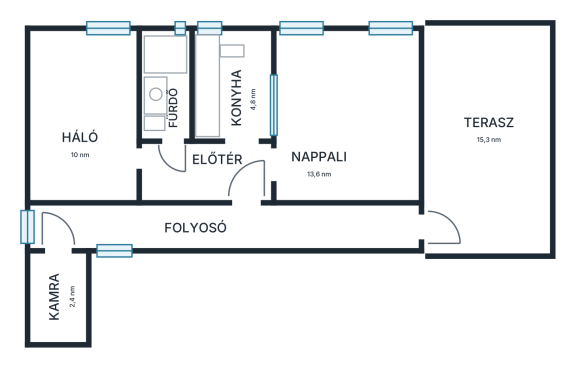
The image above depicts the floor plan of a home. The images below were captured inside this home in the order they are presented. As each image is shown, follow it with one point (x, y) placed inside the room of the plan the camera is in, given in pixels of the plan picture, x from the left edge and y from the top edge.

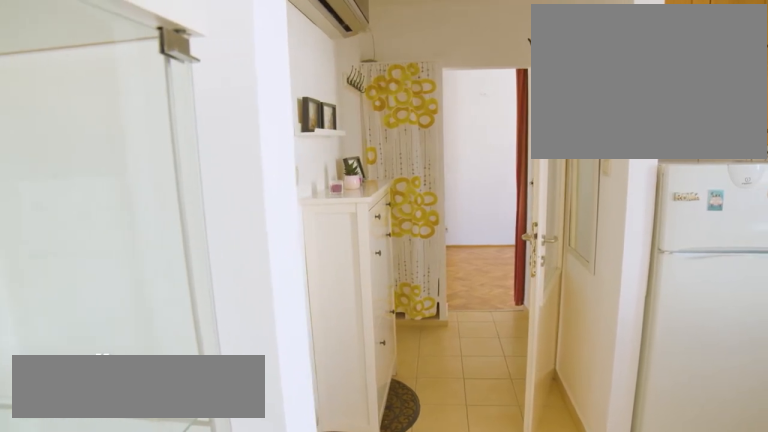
(212, 166)
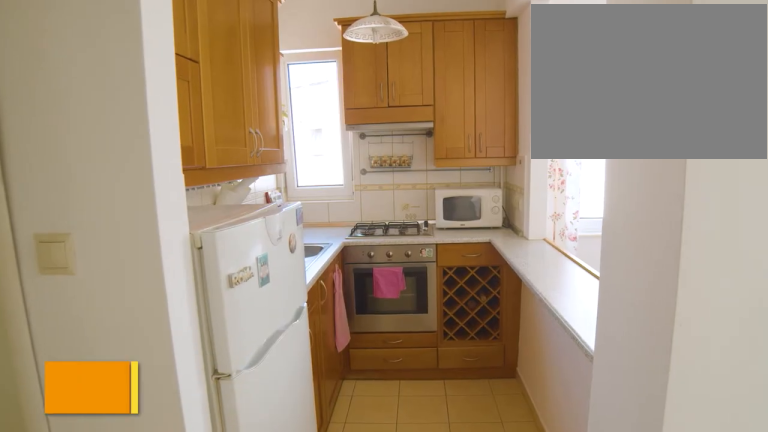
(231, 84)
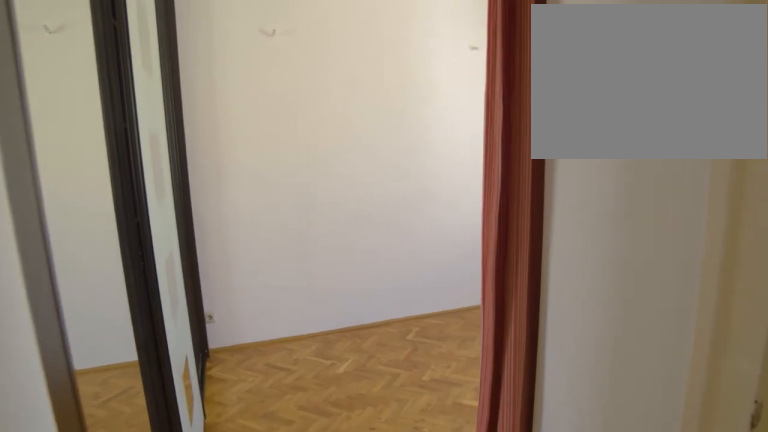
(81, 110)
